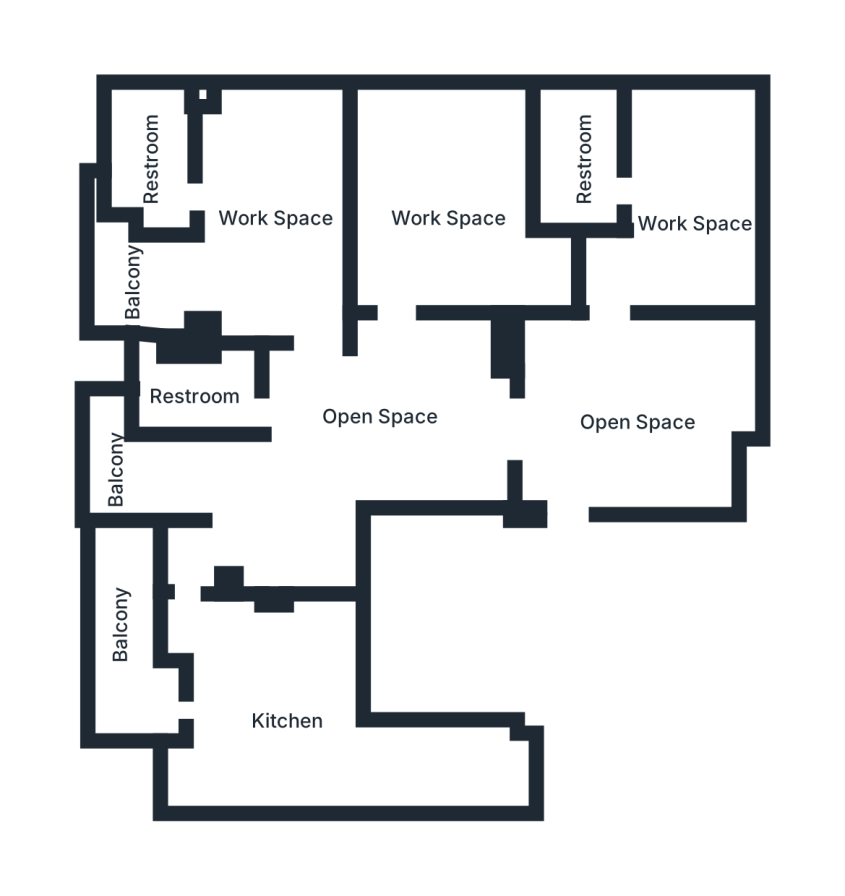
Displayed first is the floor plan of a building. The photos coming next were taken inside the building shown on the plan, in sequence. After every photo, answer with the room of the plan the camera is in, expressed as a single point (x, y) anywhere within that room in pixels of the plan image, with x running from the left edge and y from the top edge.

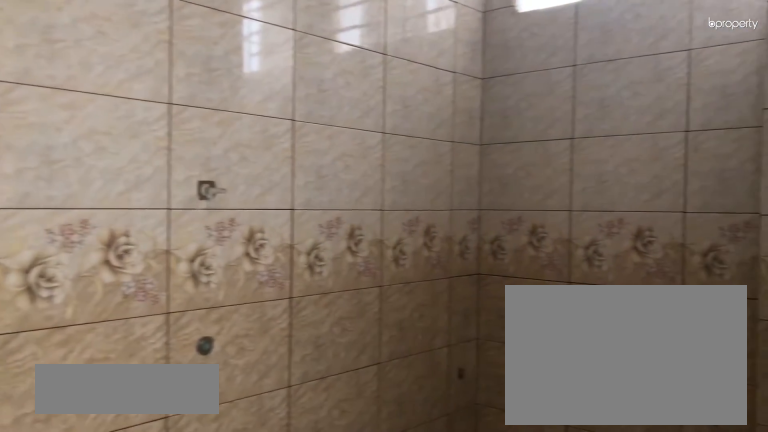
(151, 160)
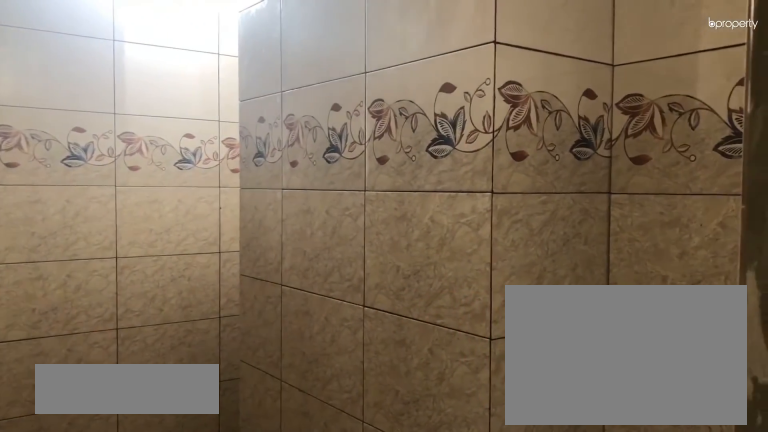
(193, 401)
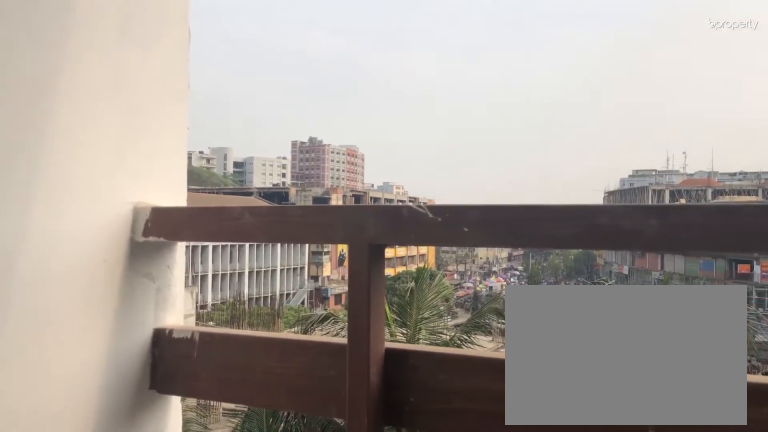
(139, 472)
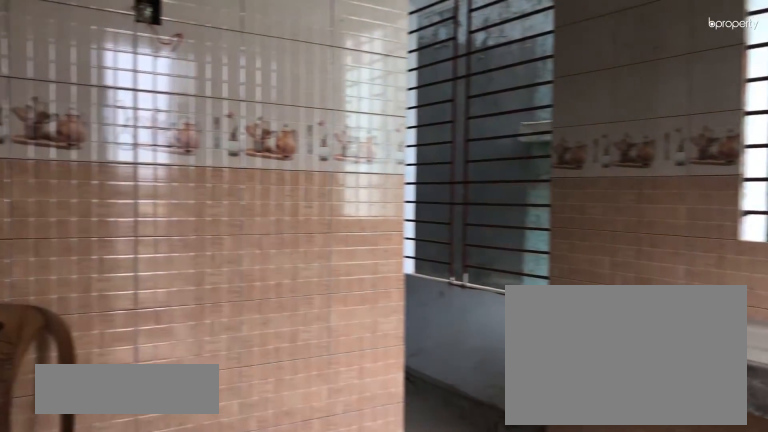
(293, 724)
